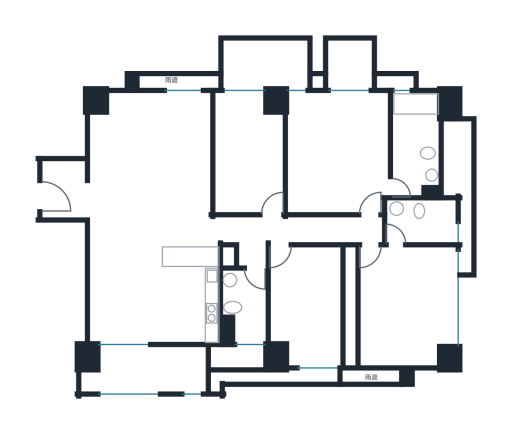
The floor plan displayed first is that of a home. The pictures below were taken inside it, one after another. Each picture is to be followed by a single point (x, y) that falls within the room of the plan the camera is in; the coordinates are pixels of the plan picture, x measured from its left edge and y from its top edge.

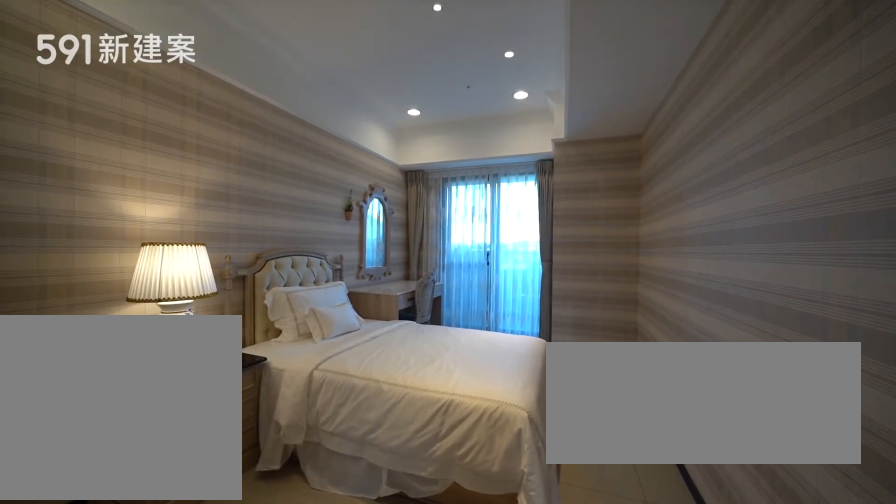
(247, 150)
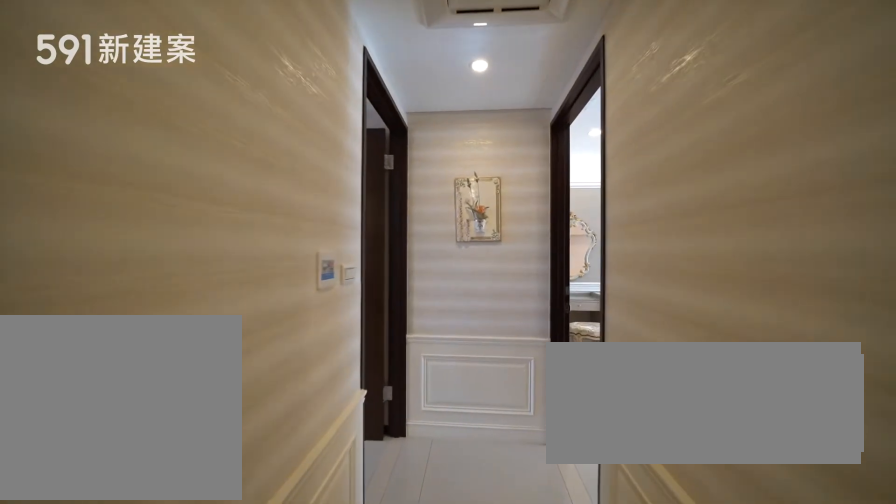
(258, 229)
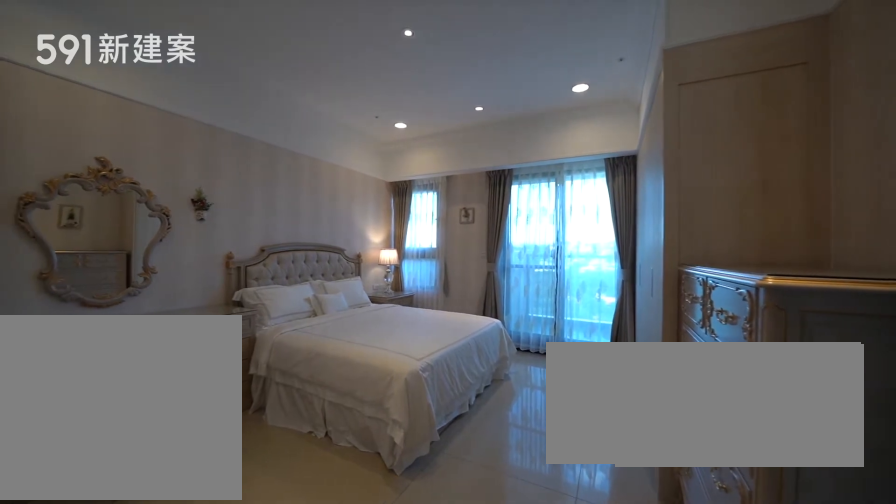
(337, 150)
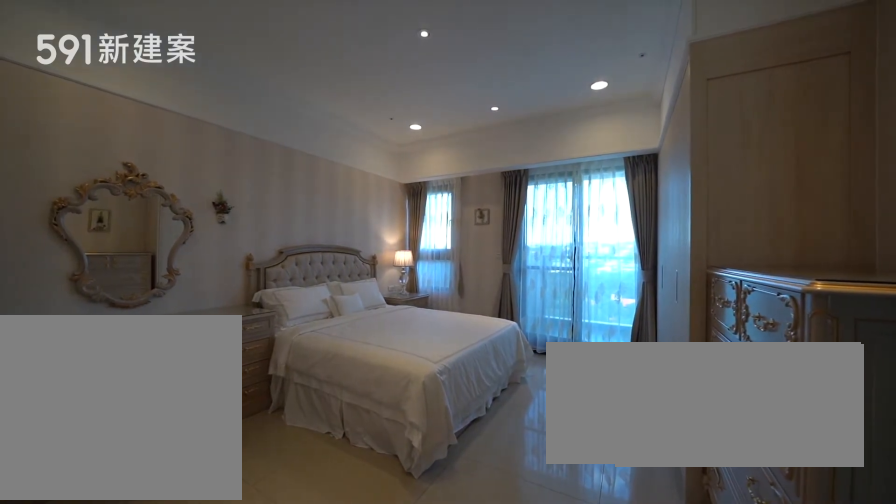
(337, 150)
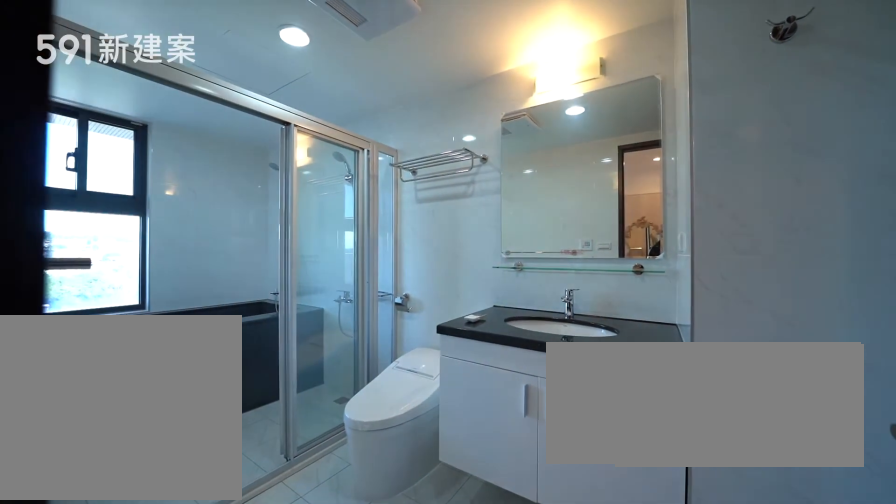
(415, 140)
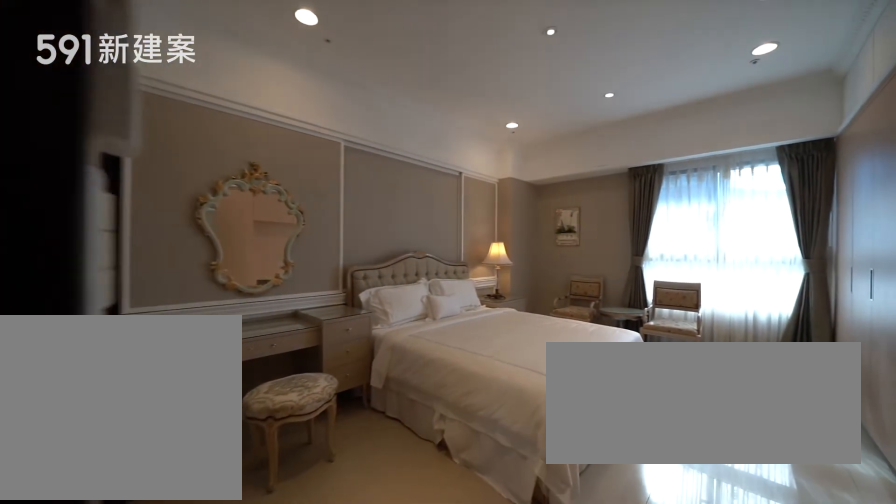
(401, 308)
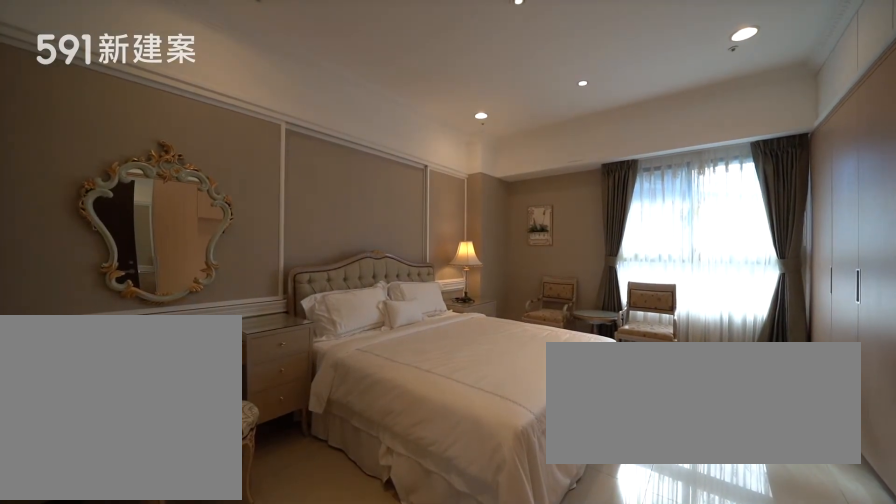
(401, 308)
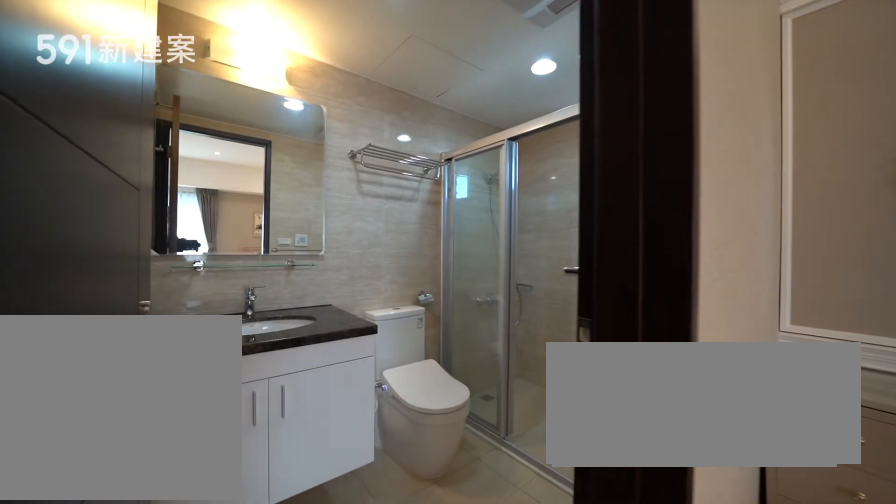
(425, 220)
